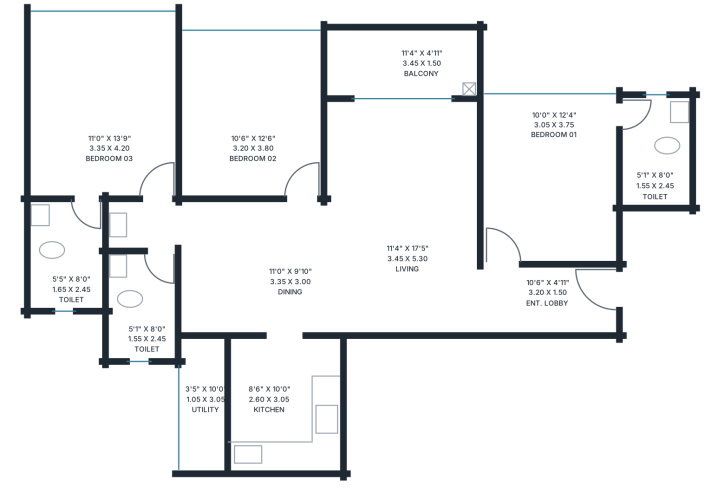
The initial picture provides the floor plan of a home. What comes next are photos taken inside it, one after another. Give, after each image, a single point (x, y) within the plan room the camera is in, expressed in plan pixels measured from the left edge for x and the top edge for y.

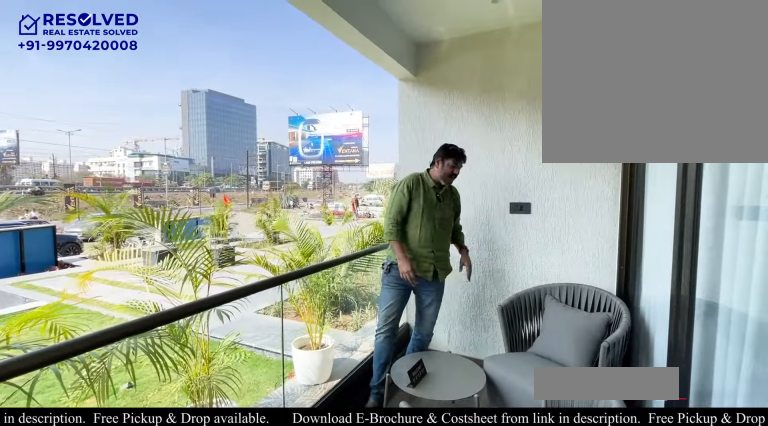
(401, 62)
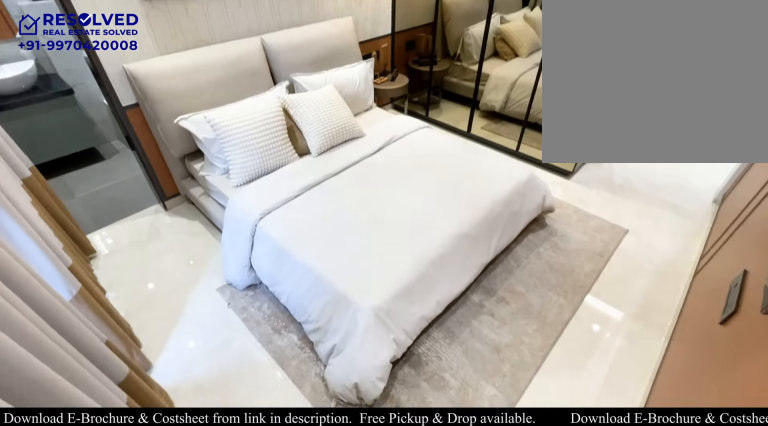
(550, 178)
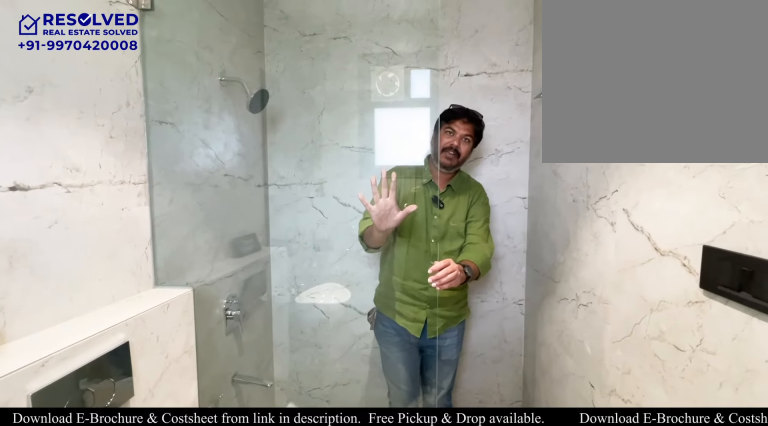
(655, 153)
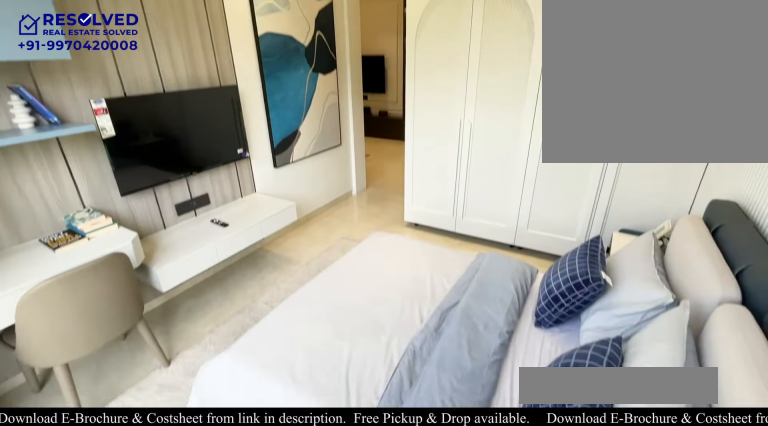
(251, 113)
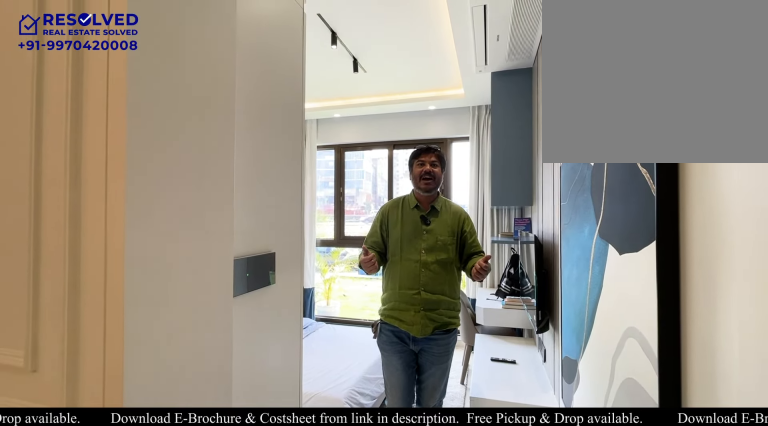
(251, 113)
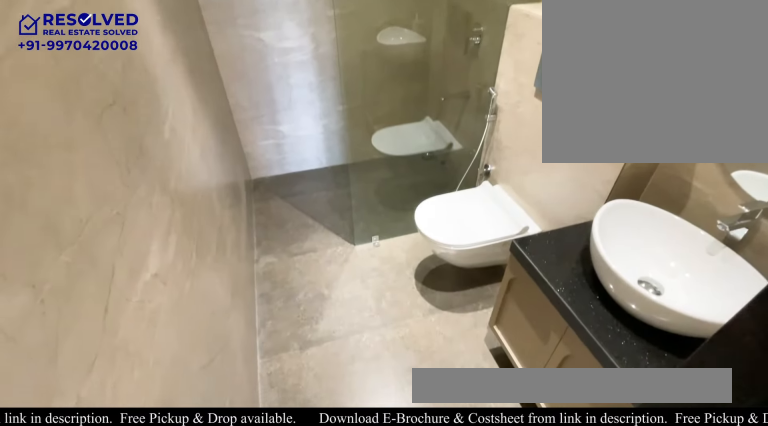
(142, 305)
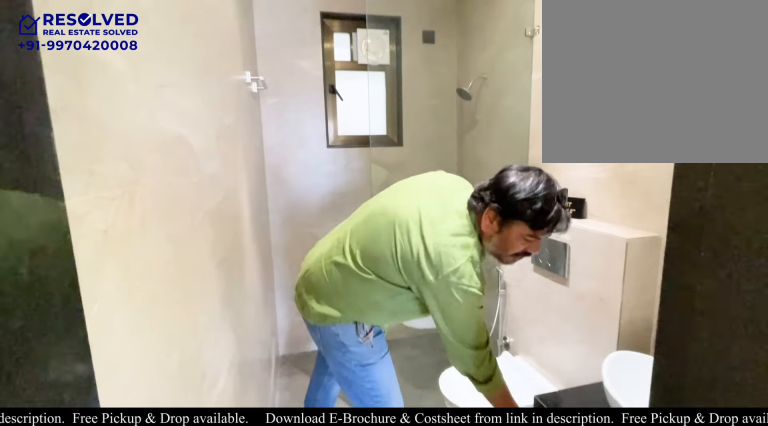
(141, 305)
